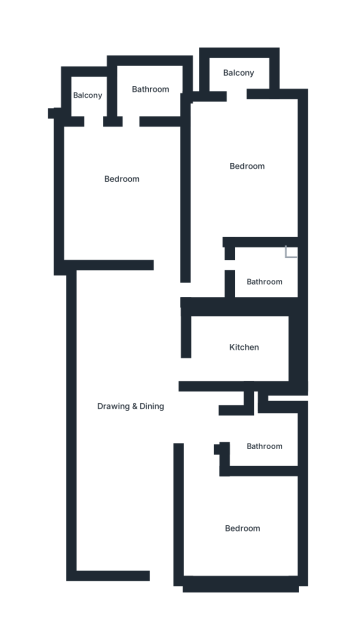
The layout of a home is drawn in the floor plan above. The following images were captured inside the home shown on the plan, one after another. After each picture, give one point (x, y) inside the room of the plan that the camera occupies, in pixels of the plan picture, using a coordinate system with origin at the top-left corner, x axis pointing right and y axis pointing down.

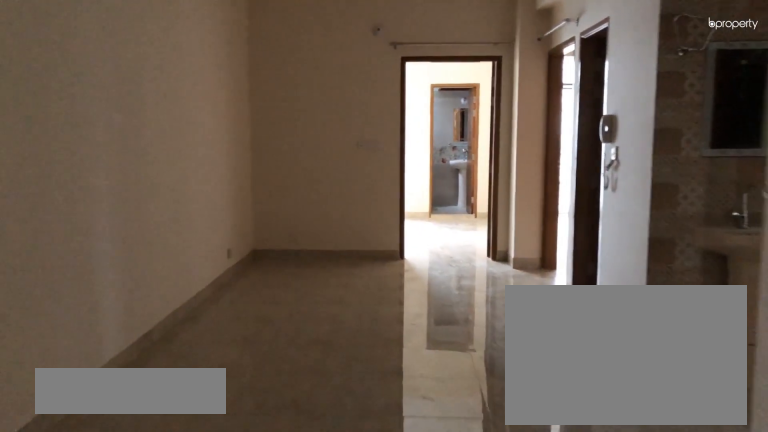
(157, 551)
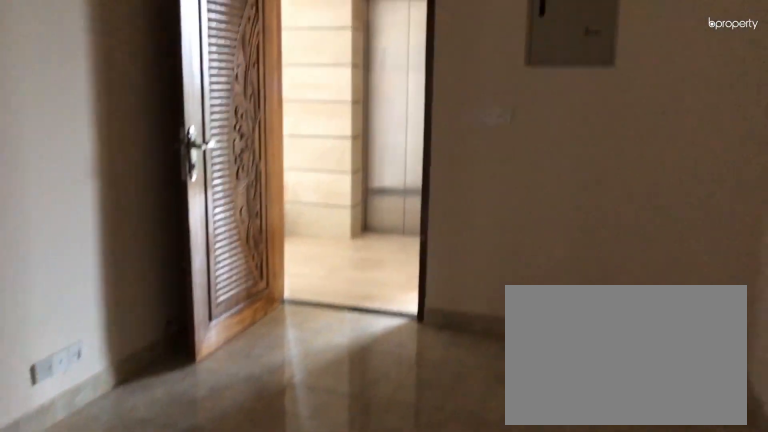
(128, 404)
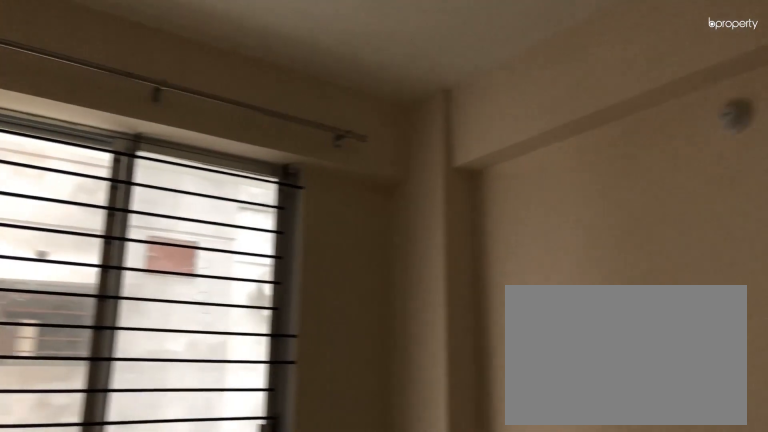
(231, 528)
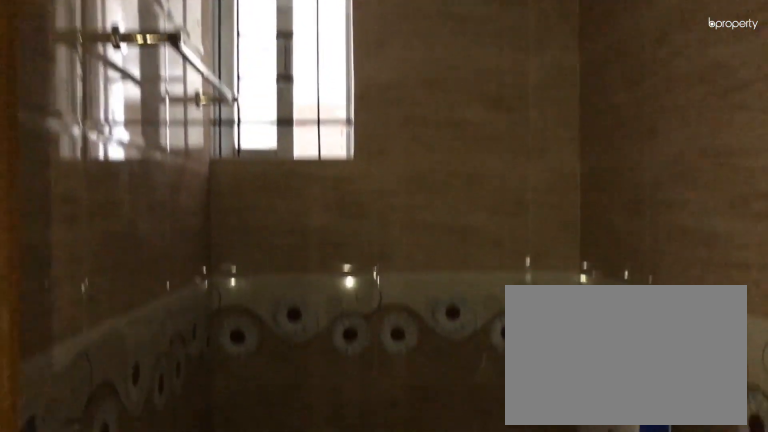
(256, 441)
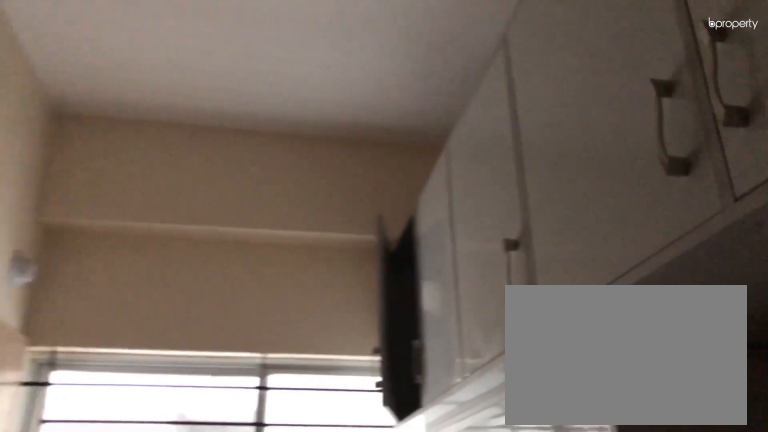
(243, 342)
